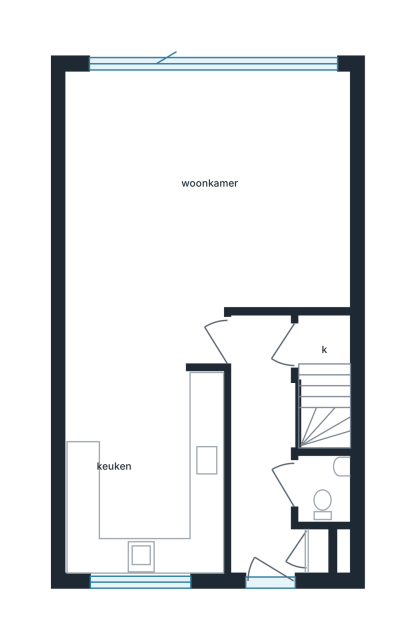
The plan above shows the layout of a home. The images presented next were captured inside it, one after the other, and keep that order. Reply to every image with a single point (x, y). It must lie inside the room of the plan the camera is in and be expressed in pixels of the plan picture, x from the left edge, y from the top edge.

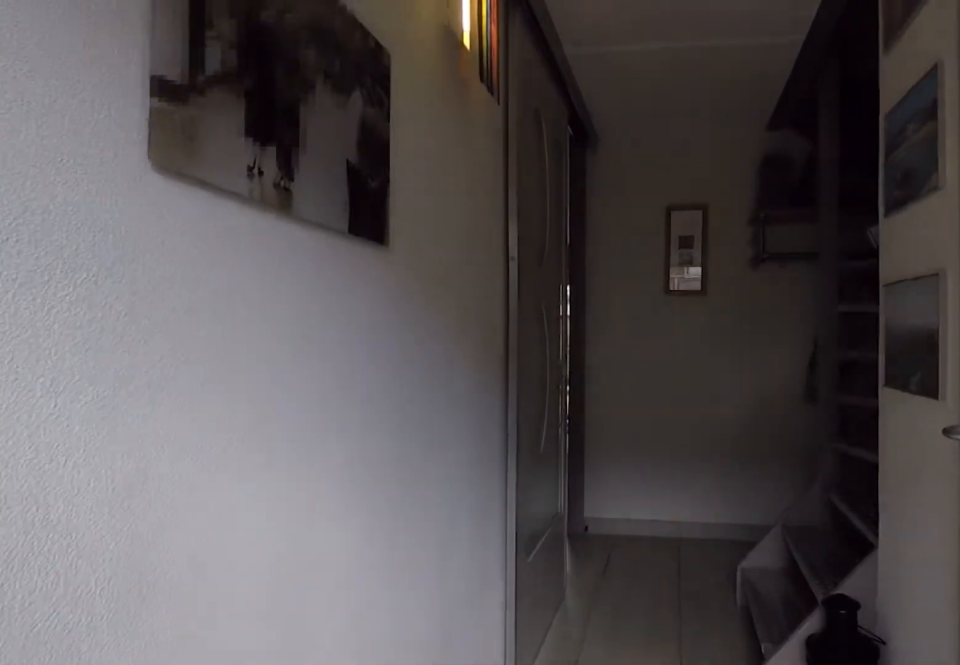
(263, 445)
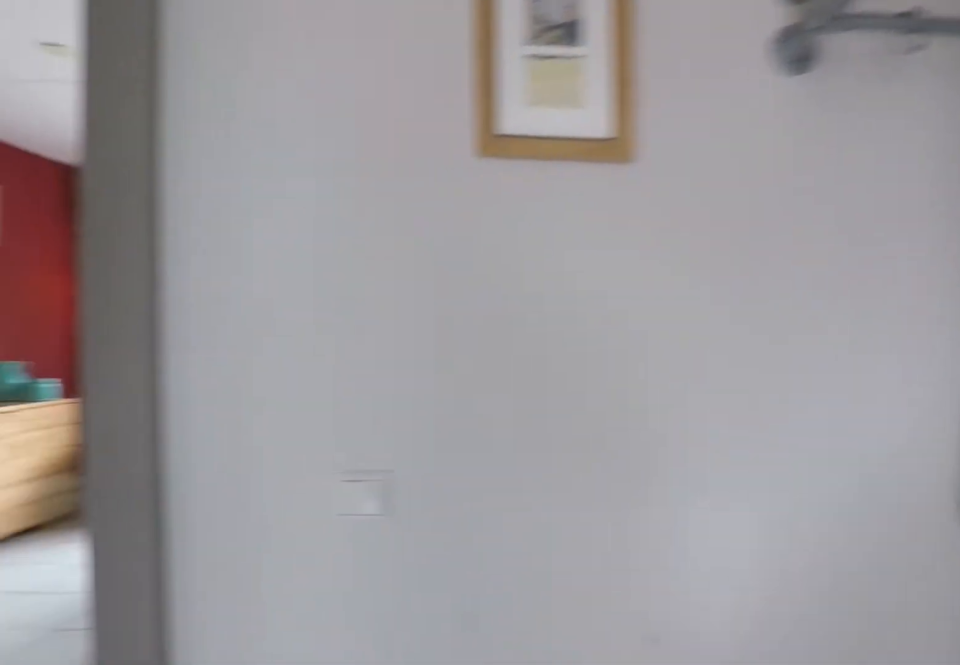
(263, 445)
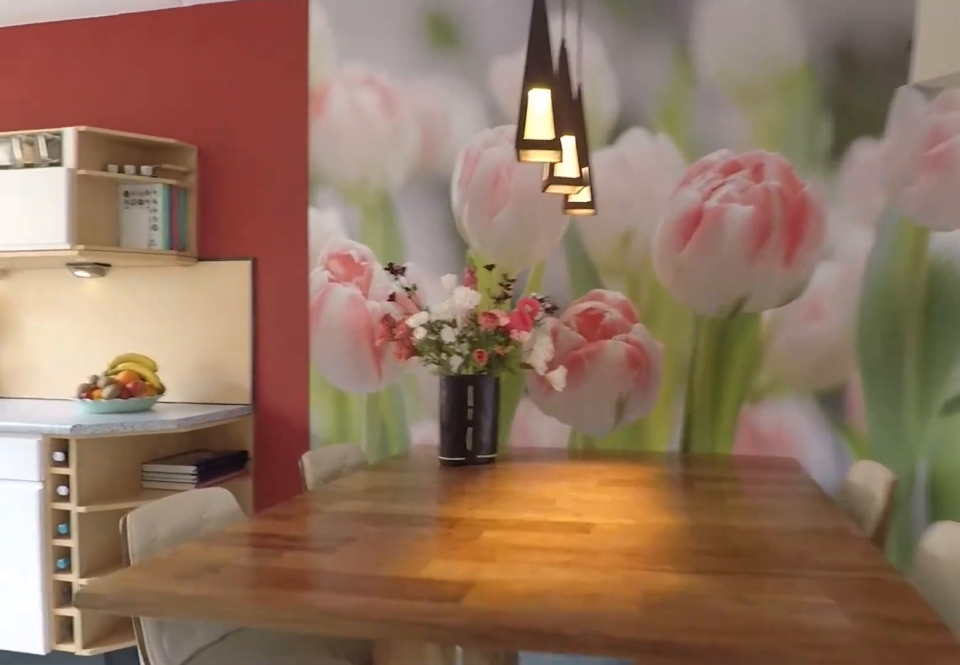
(261, 211)
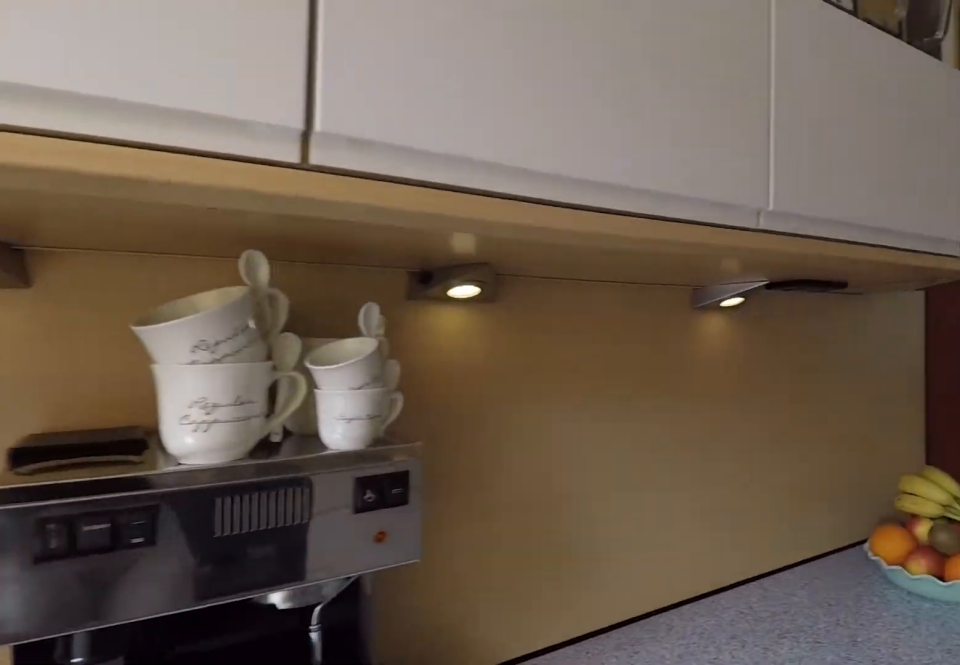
(143, 472)
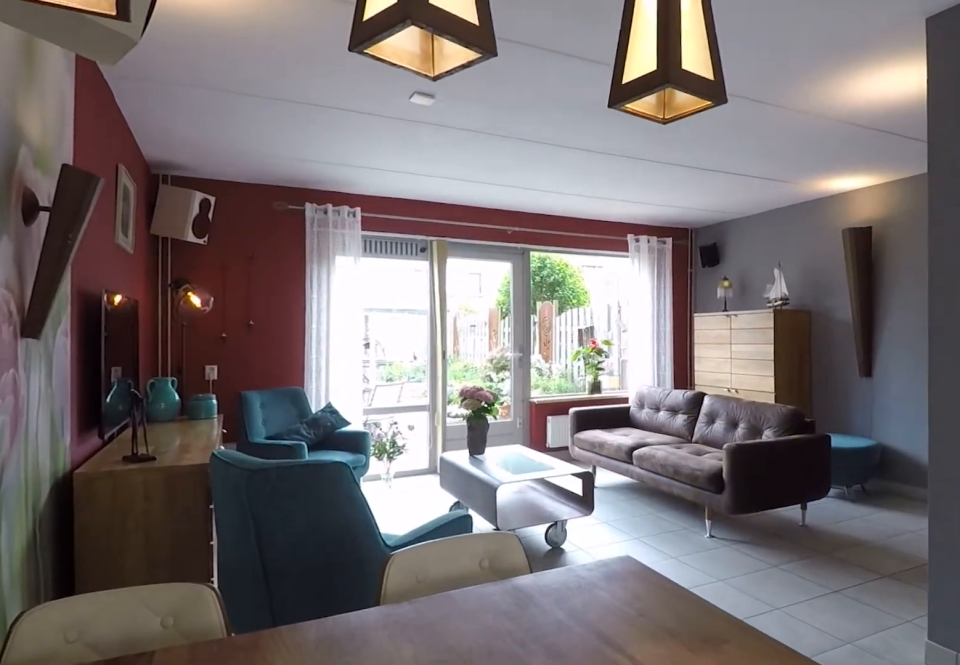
(261, 211)
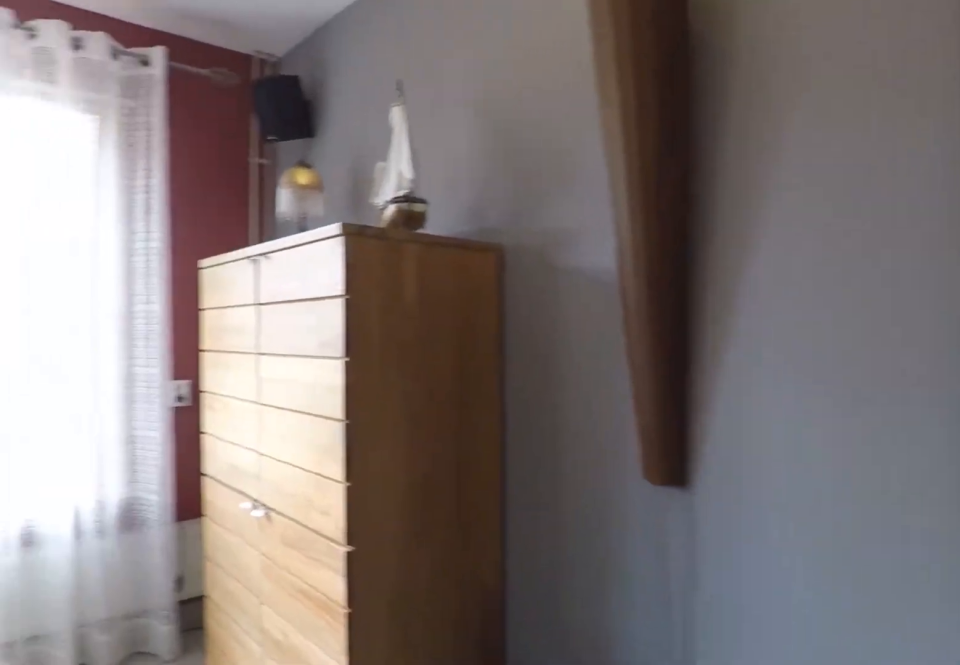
(261, 211)
